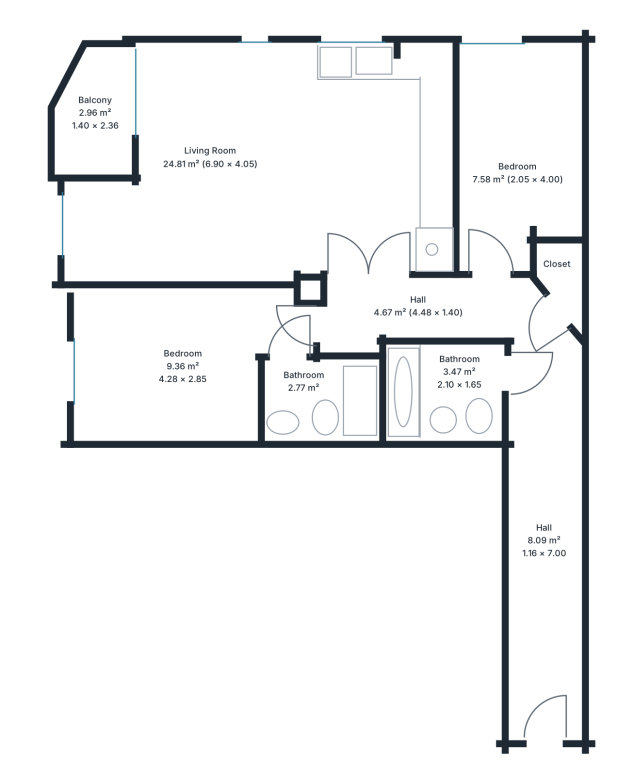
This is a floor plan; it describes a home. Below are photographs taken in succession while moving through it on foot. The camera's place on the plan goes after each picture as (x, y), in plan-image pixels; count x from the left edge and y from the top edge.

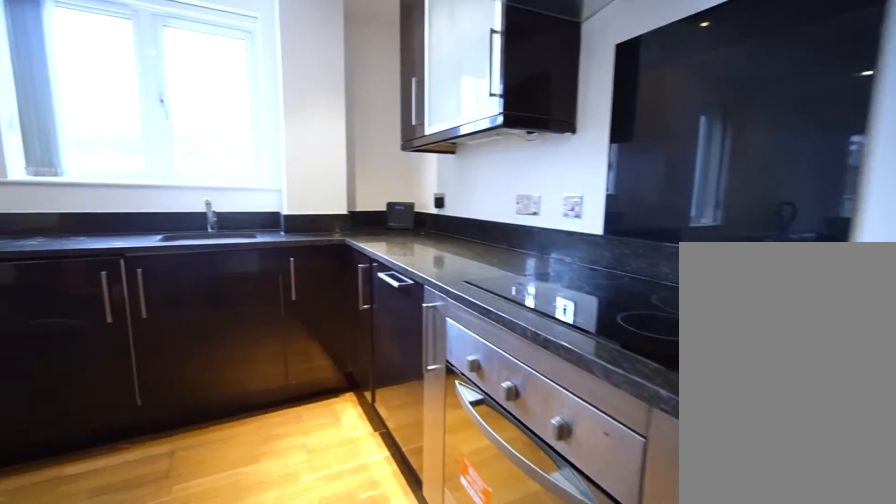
(389, 198)
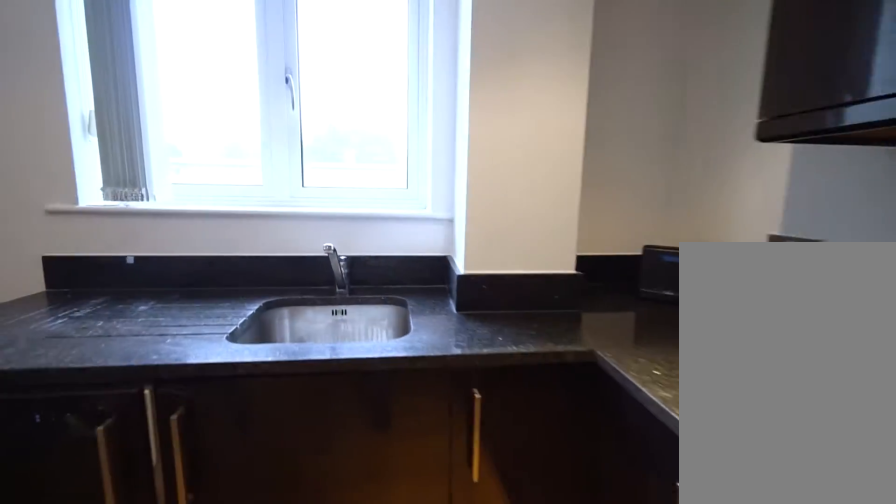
(388, 148)
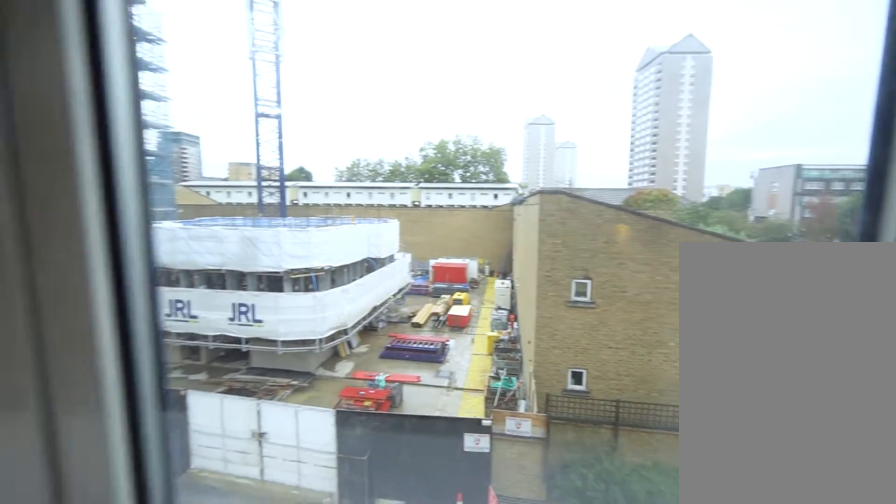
(360, 83)
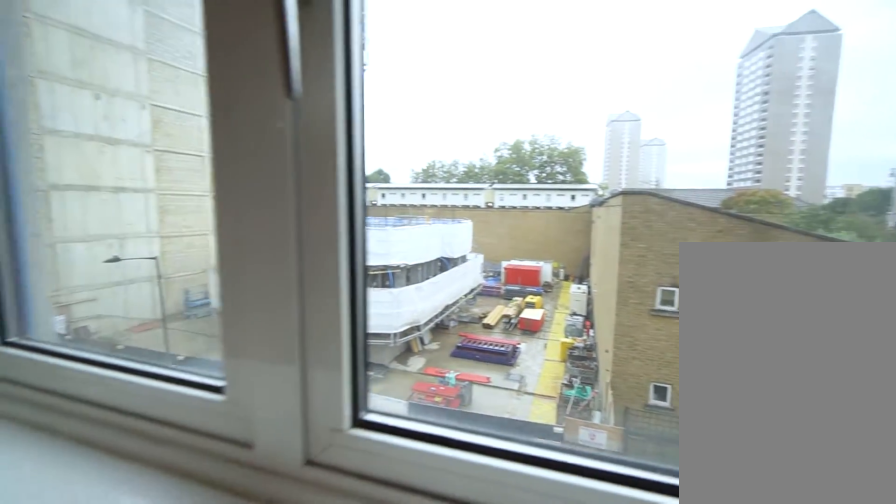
(361, 82)
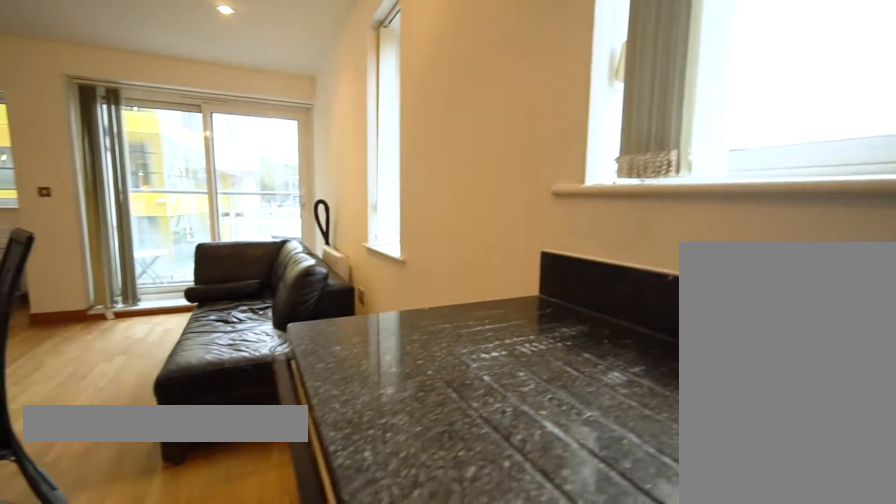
(360, 82)
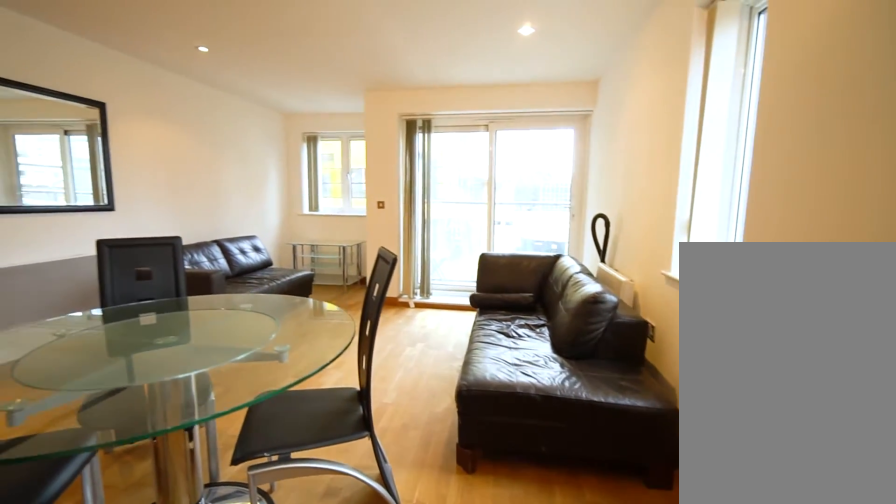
(360, 82)
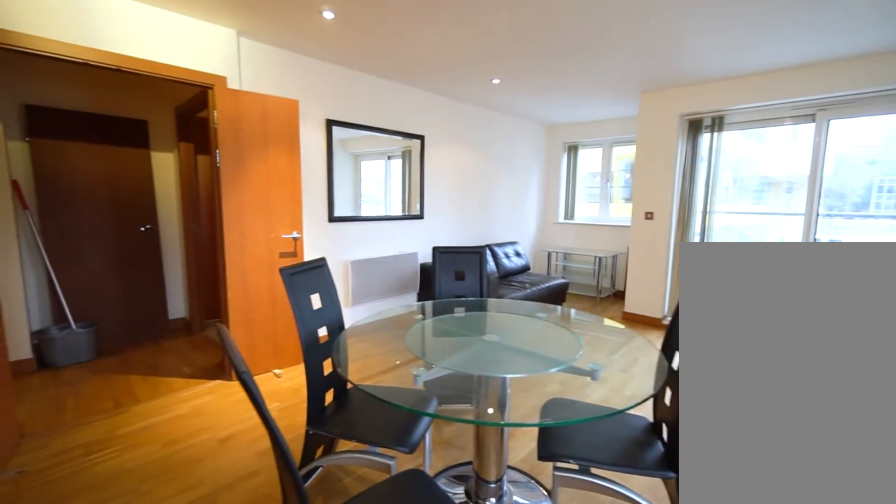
(360, 83)
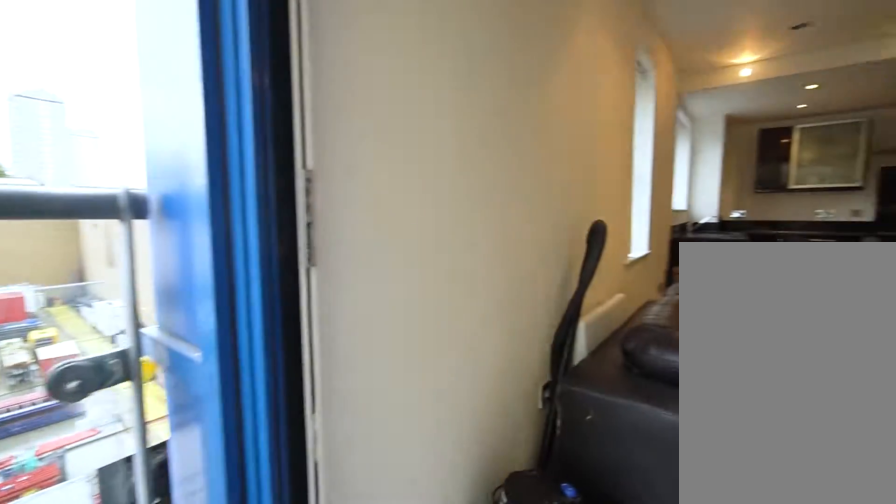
(96, 104)
